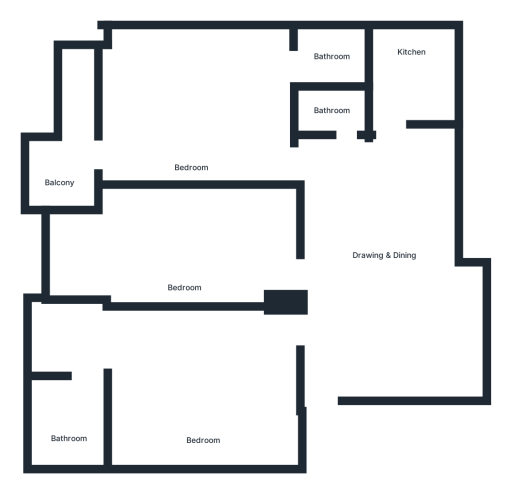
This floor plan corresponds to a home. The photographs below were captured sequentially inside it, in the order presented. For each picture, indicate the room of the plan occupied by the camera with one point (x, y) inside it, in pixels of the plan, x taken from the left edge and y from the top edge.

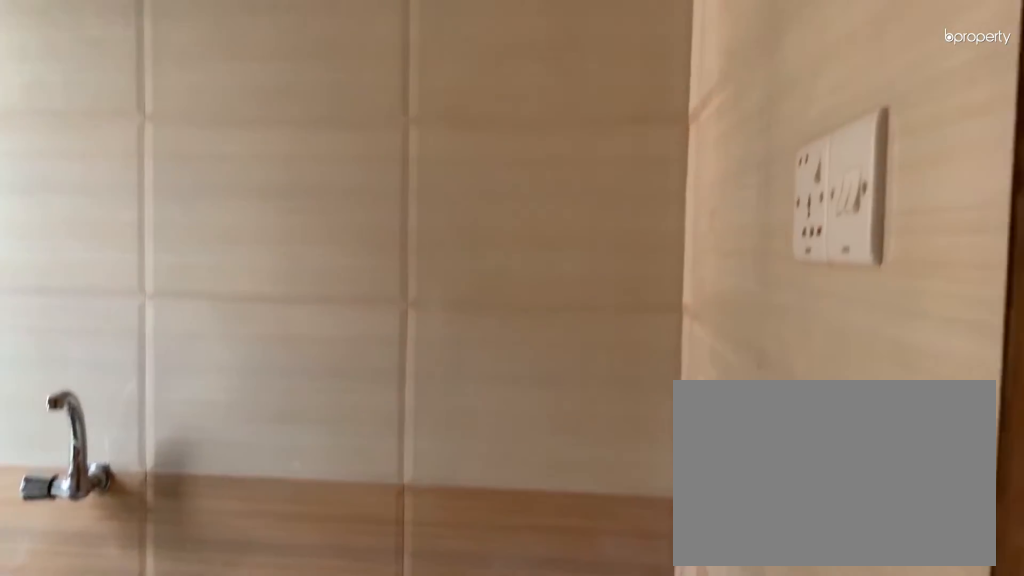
(411, 58)
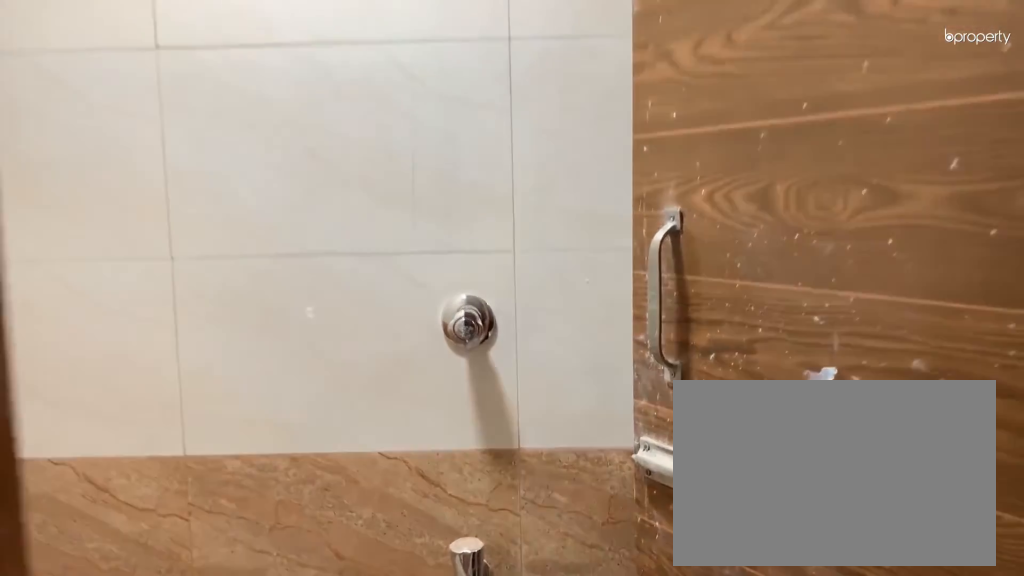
(331, 110)
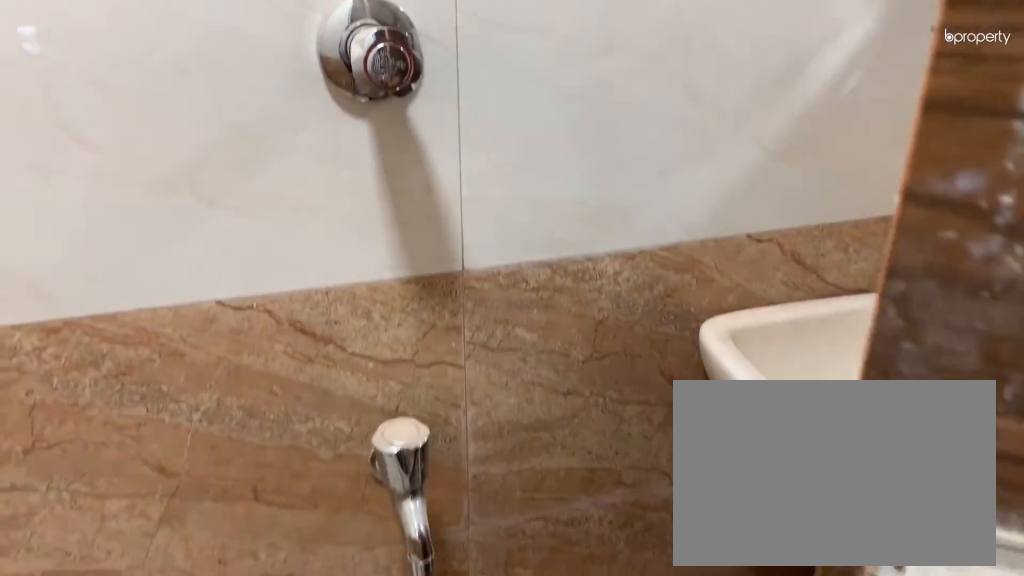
(331, 110)
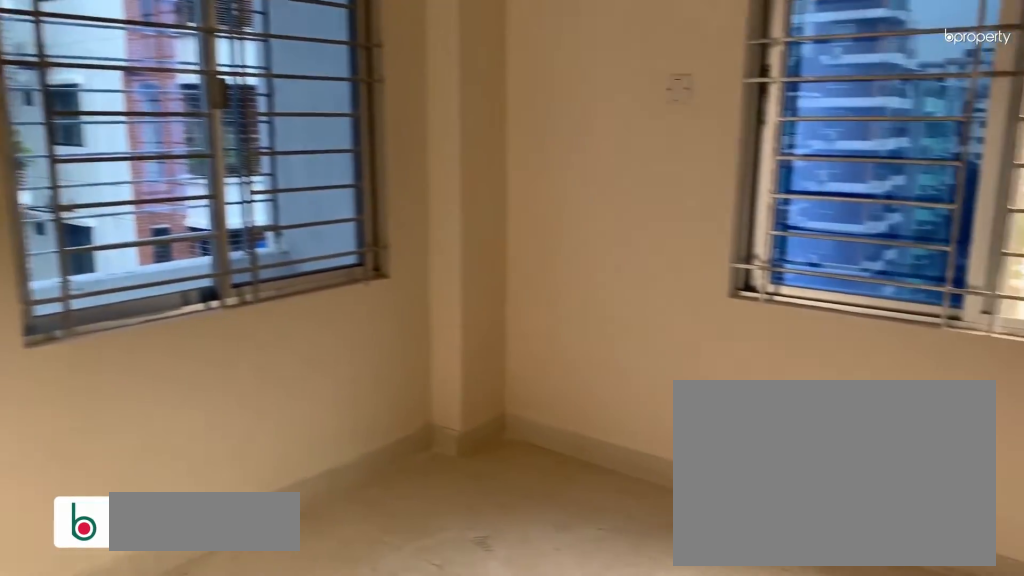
(191, 115)
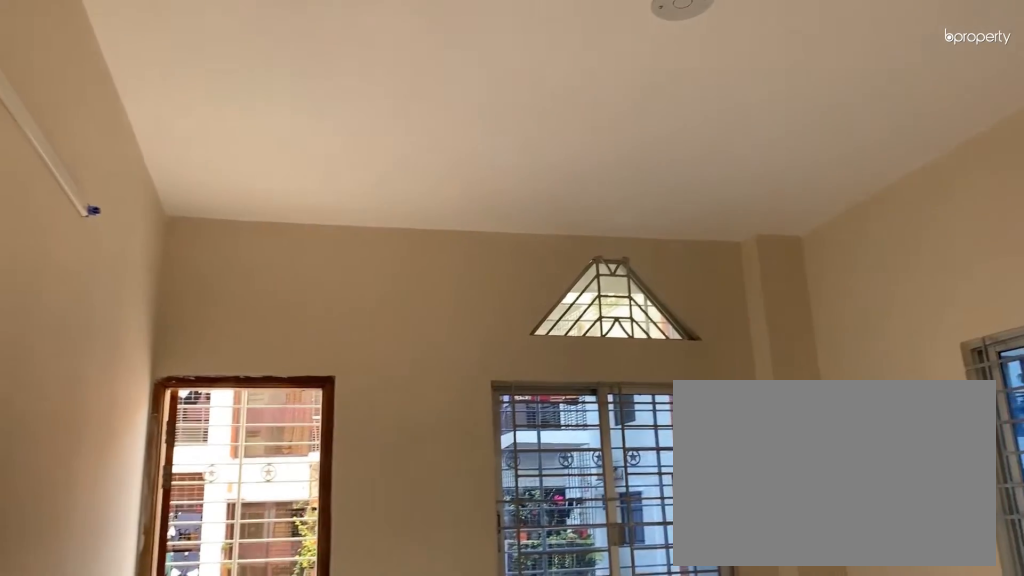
(192, 115)
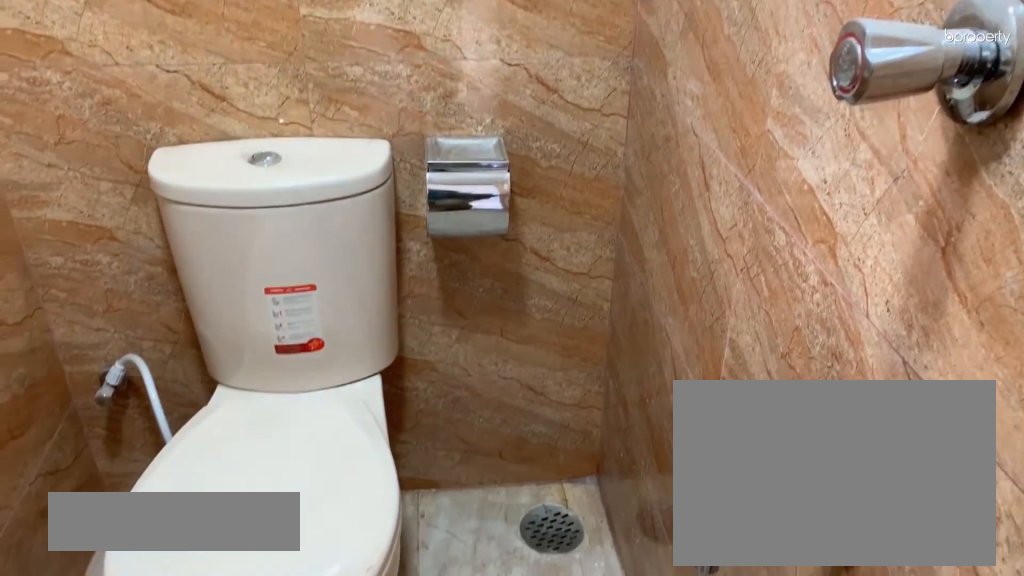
(335, 54)
